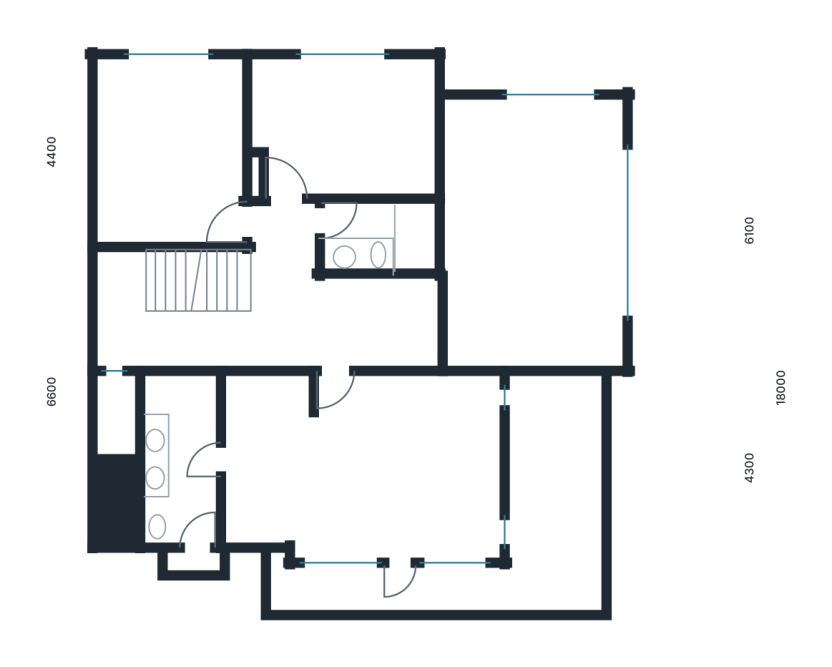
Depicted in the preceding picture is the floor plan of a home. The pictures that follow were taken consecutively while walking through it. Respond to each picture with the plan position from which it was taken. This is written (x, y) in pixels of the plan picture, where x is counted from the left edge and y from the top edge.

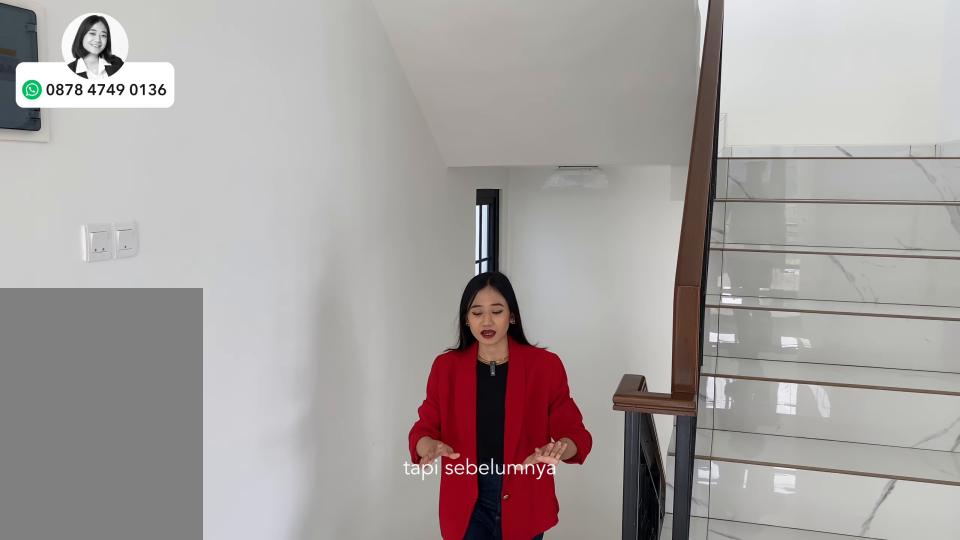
(287, 317)
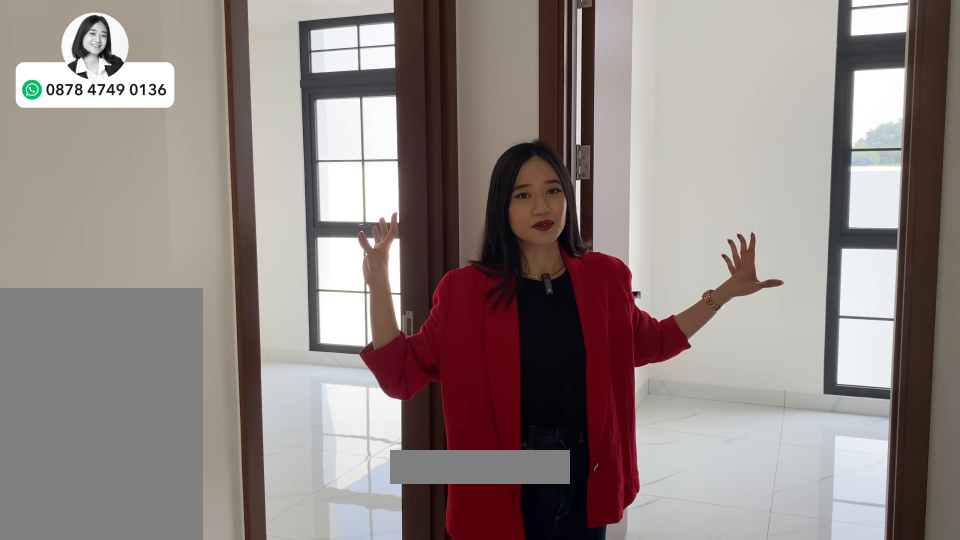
(287, 317)
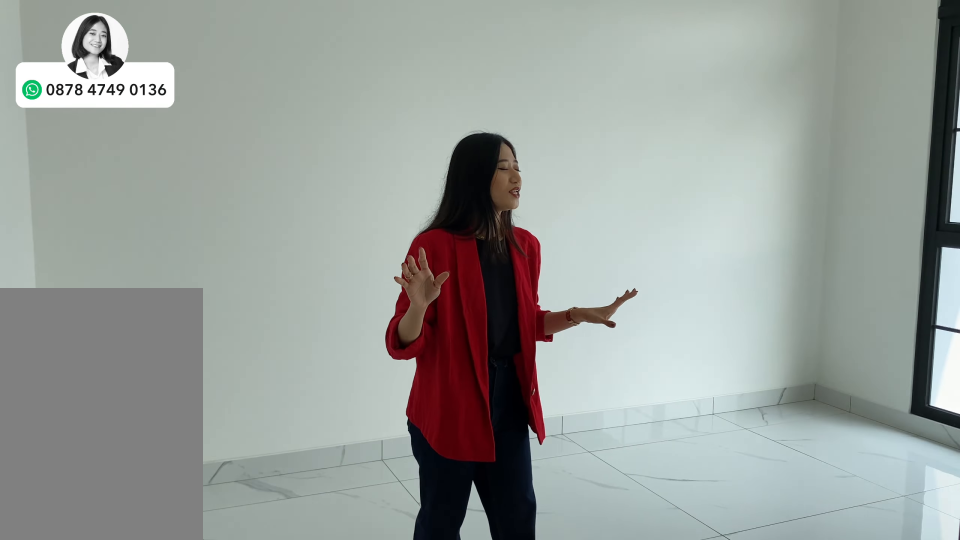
(168, 145)
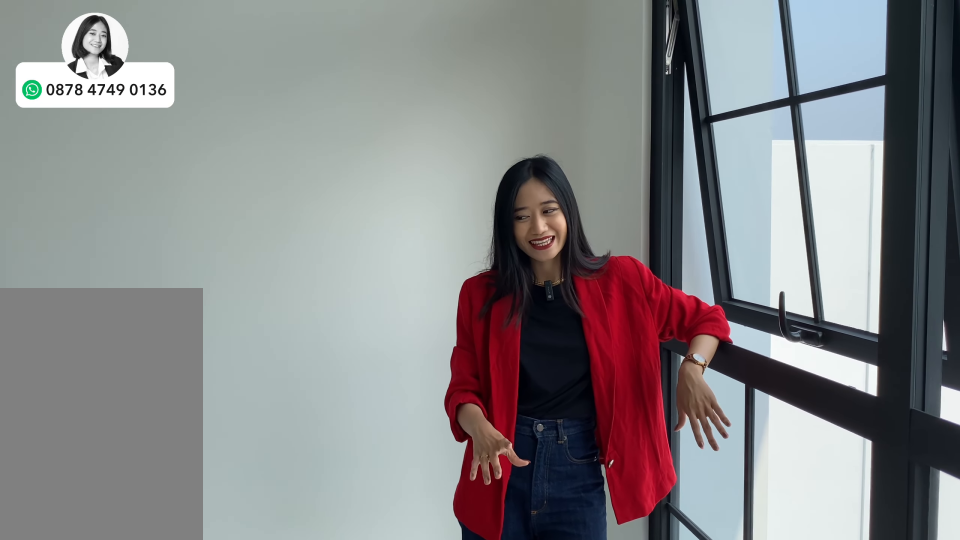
(167, 145)
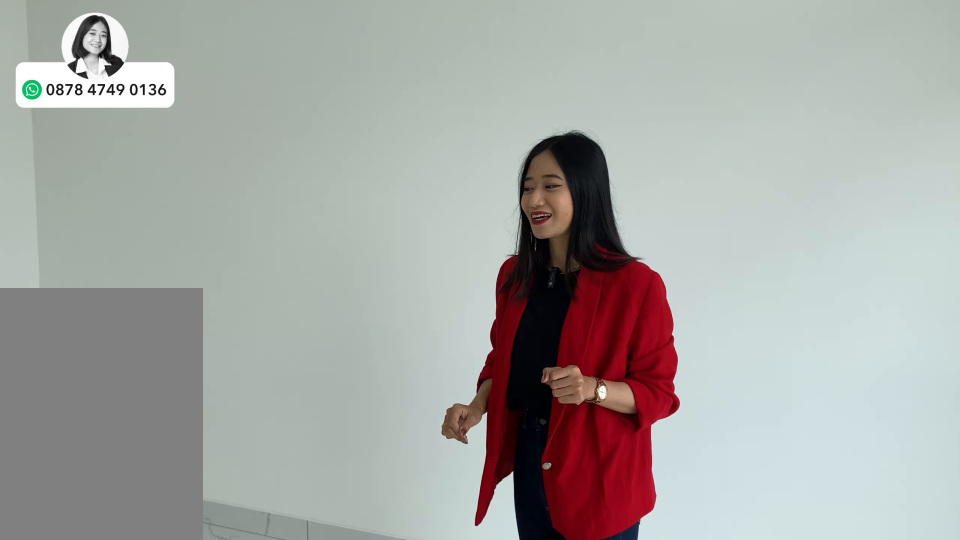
(167, 145)
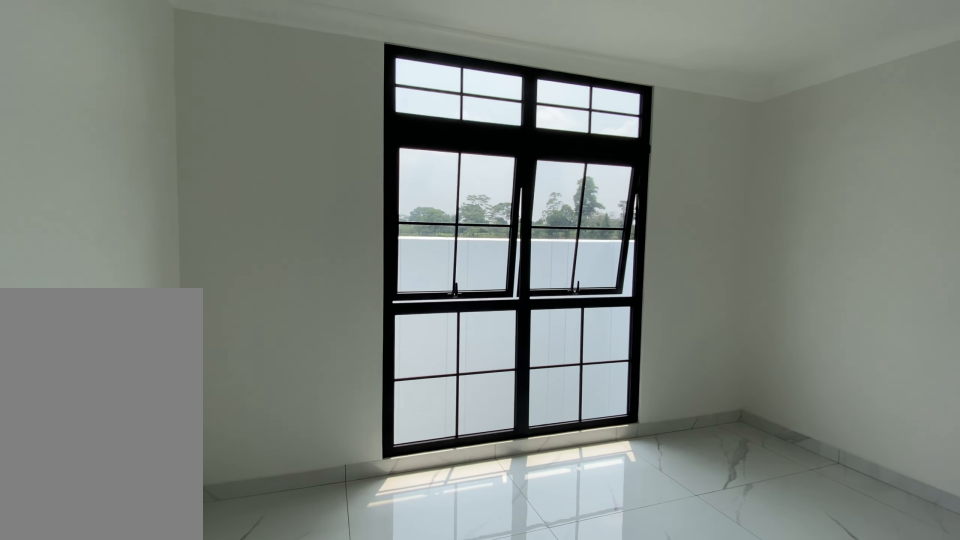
(358, 126)
